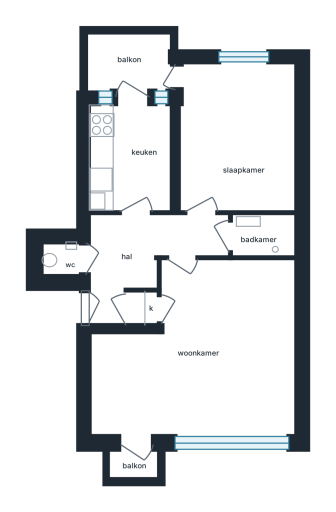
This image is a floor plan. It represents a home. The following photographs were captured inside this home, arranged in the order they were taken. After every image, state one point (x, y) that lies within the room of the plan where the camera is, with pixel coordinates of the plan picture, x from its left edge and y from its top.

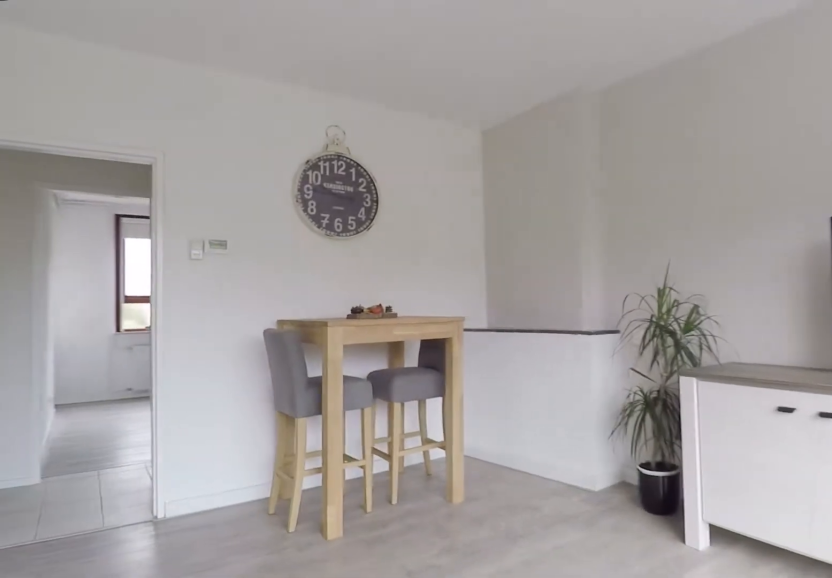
(98, 424)
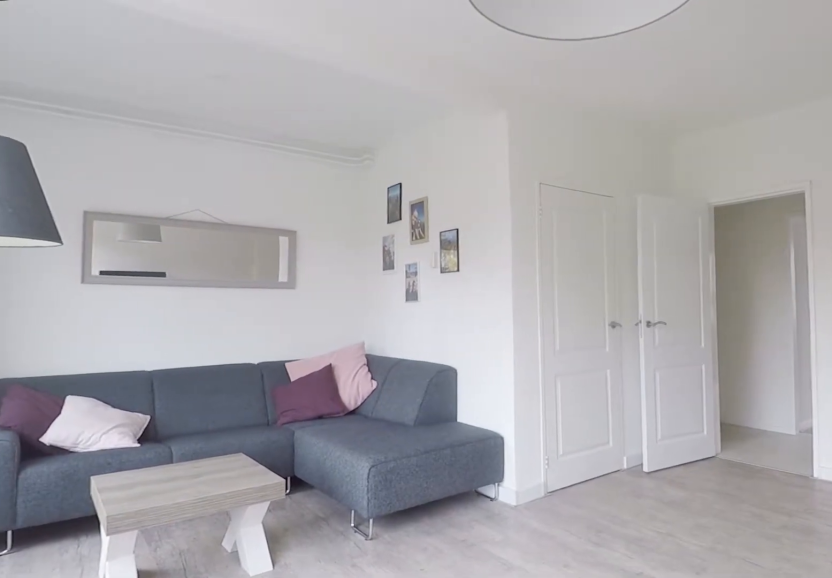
(268, 399)
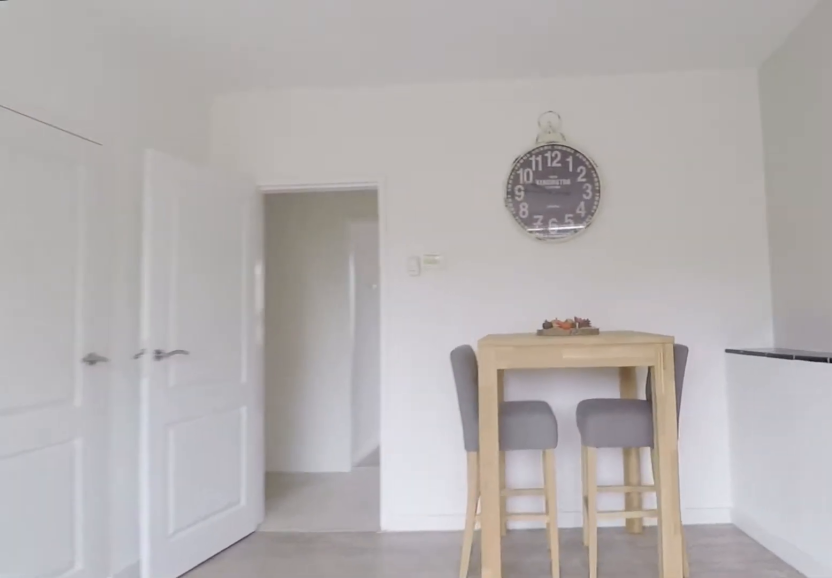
(268, 399)
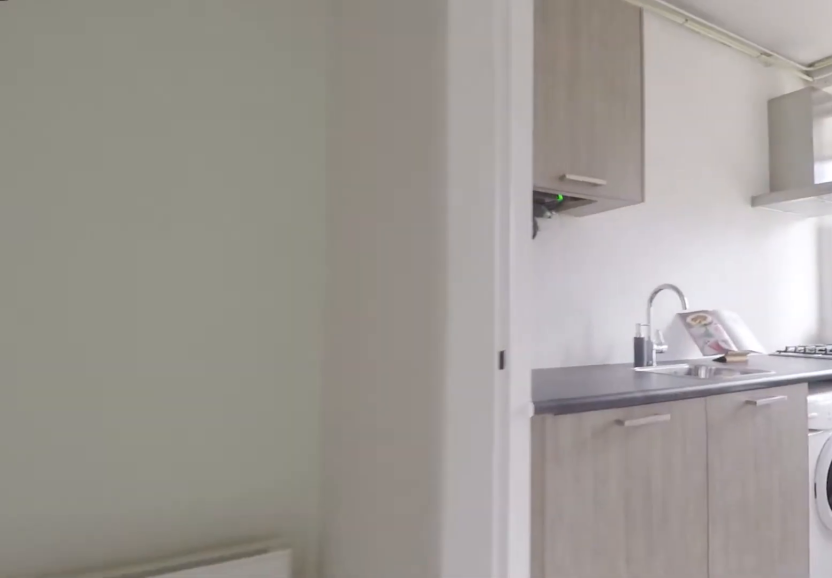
(141, 256)
